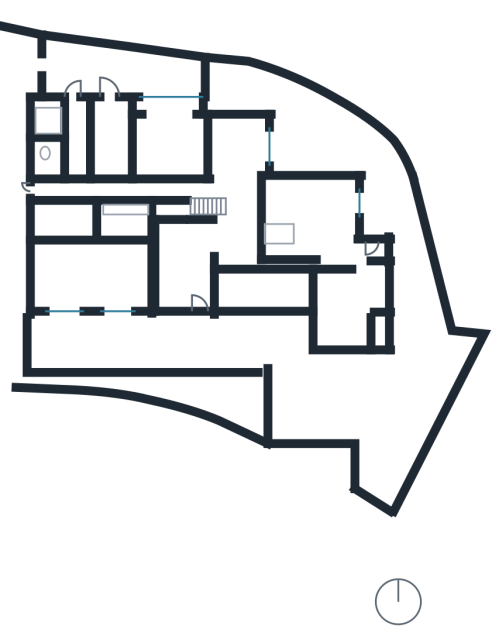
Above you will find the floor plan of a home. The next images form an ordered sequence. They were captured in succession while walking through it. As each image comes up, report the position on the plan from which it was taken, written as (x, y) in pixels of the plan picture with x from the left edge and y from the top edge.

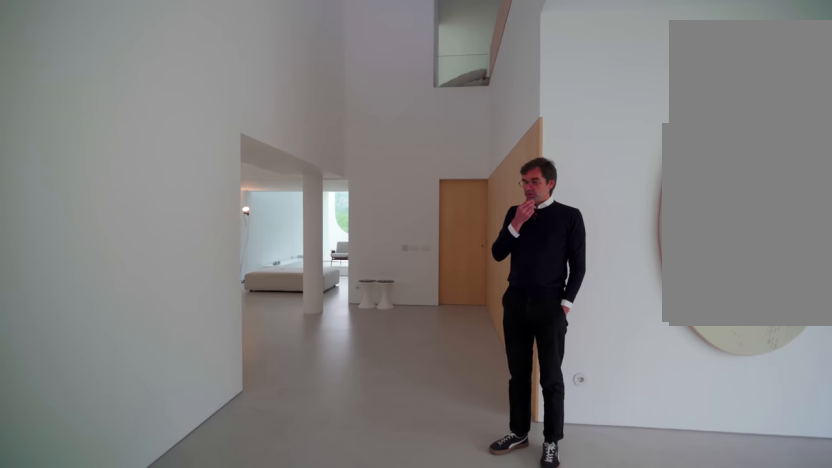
(168, 253)
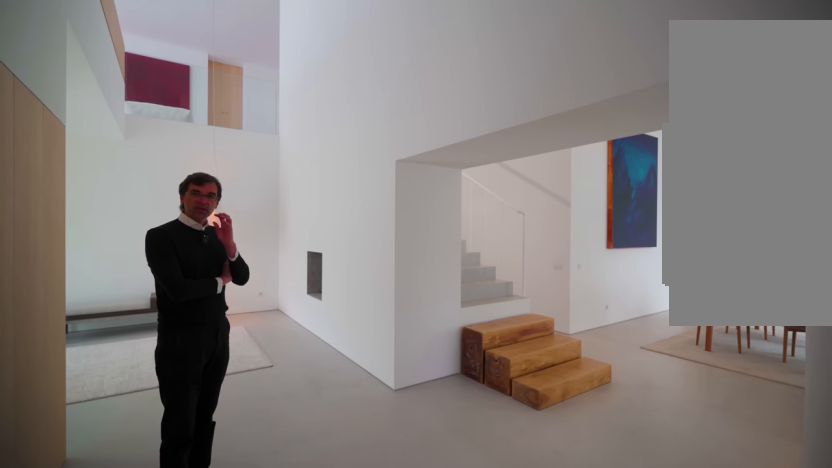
(249, 237)
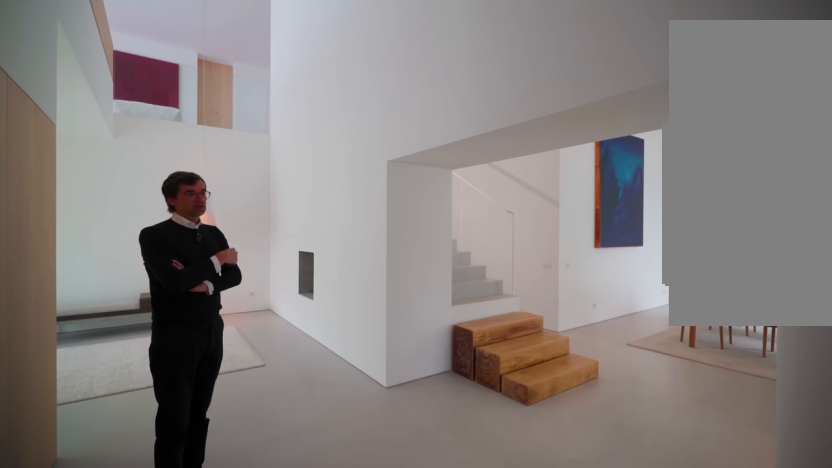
(249, 237)
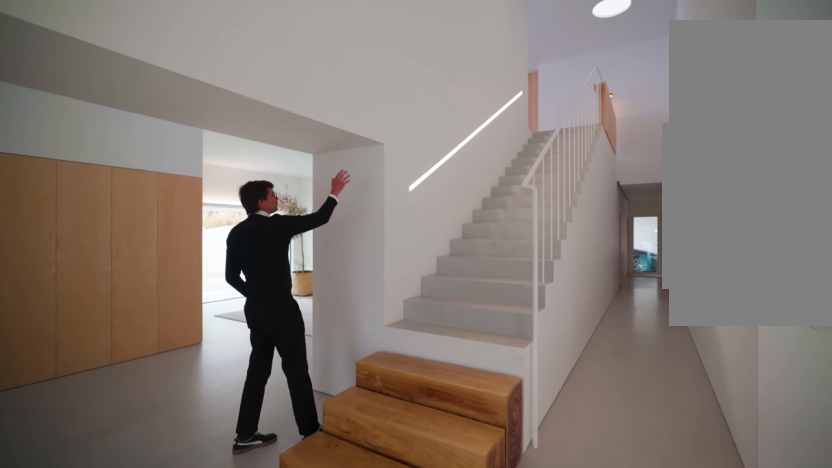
(254, 191)
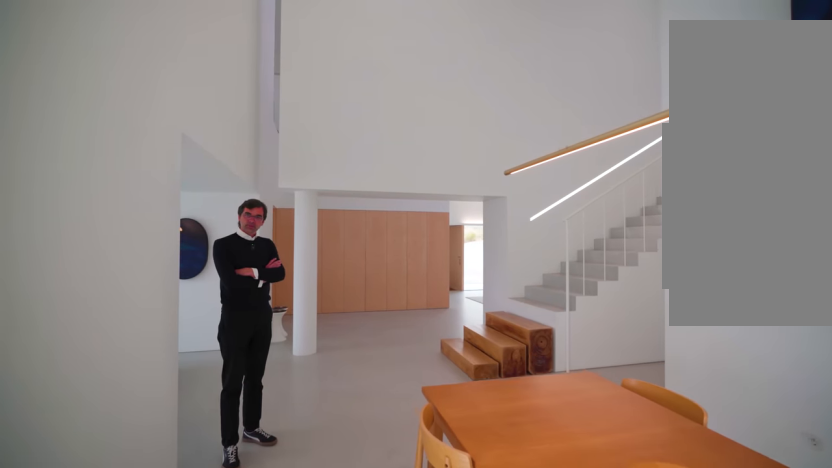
(236, 126)
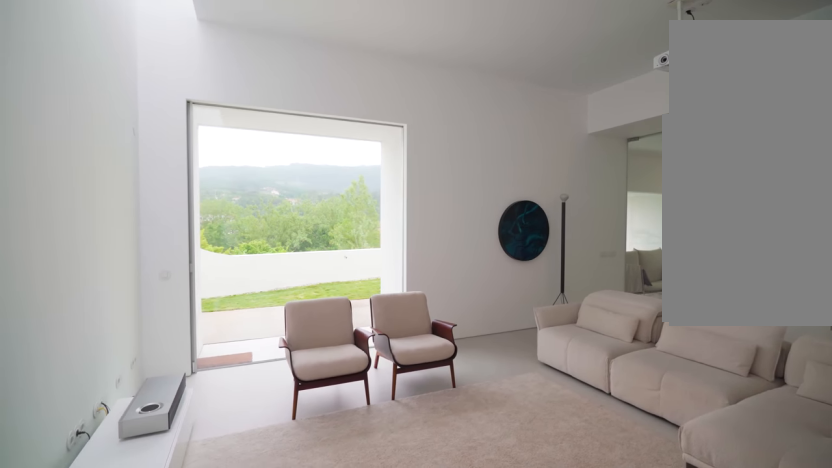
(306, 190)
